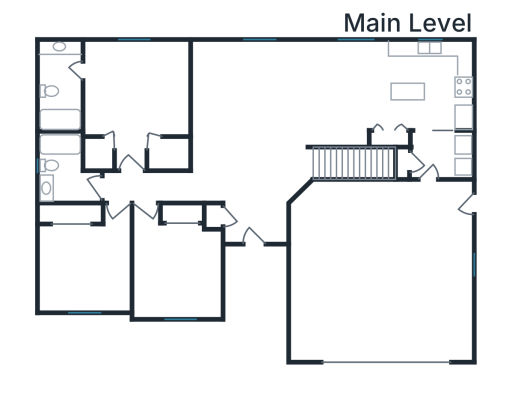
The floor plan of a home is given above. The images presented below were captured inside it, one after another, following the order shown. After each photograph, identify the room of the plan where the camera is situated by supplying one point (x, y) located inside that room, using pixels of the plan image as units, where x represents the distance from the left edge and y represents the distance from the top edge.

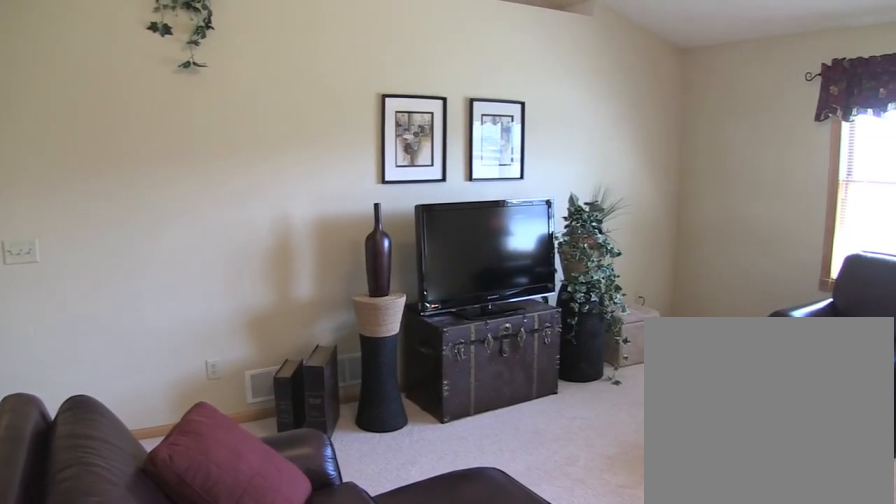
(249, 121)
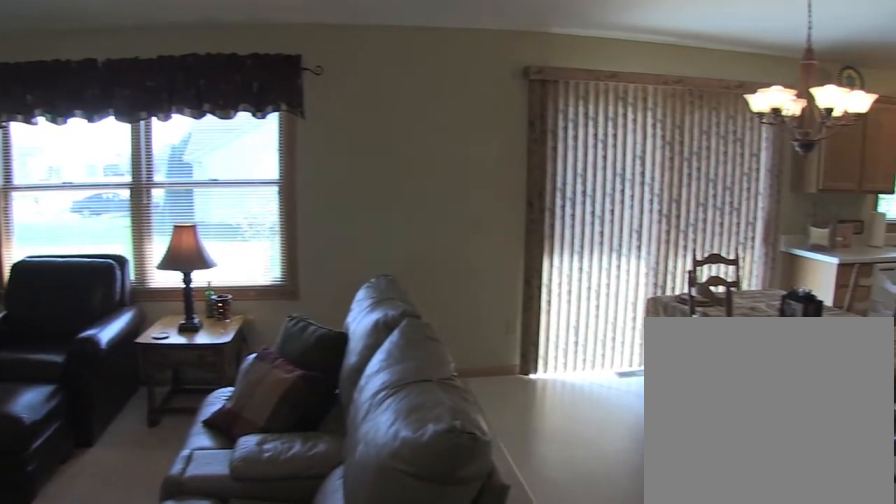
(249, 121)
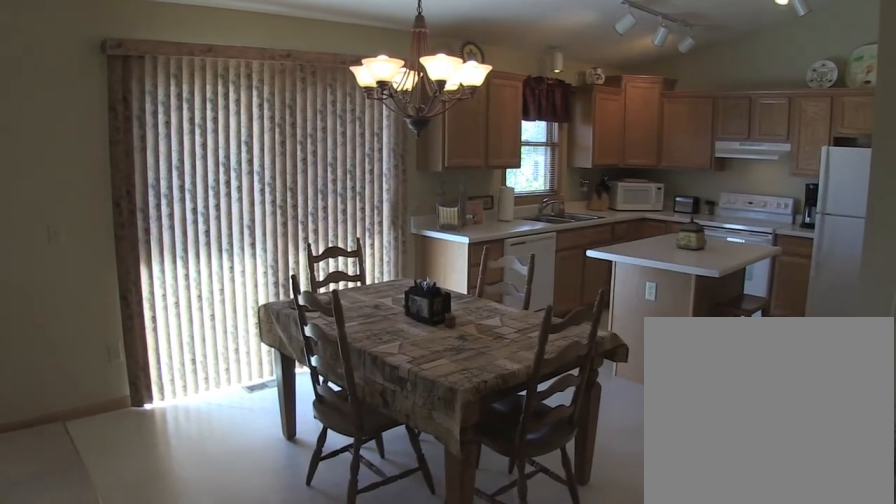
(346, 92)
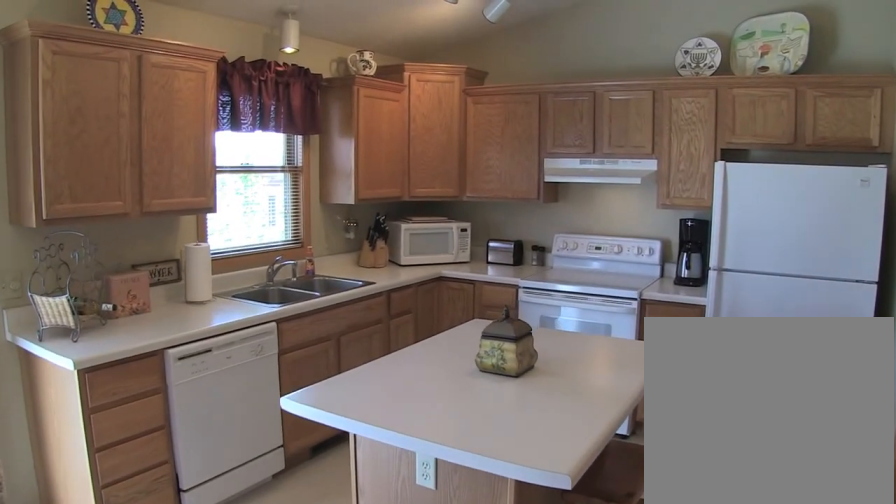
(427, 85)
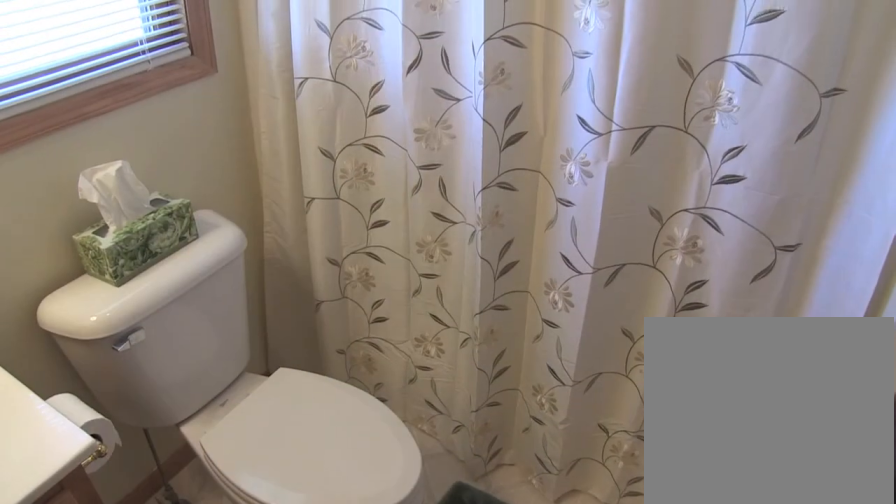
(68, 171)
